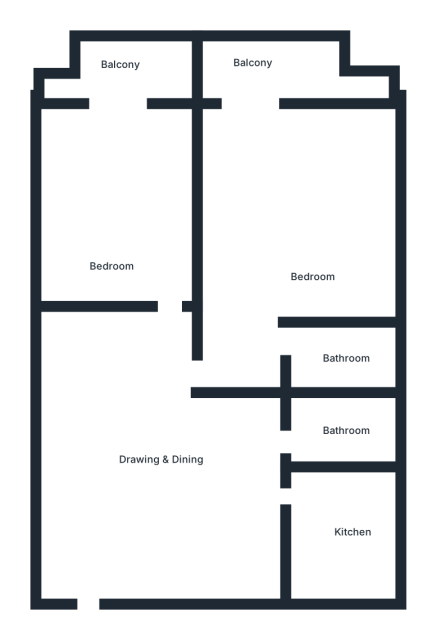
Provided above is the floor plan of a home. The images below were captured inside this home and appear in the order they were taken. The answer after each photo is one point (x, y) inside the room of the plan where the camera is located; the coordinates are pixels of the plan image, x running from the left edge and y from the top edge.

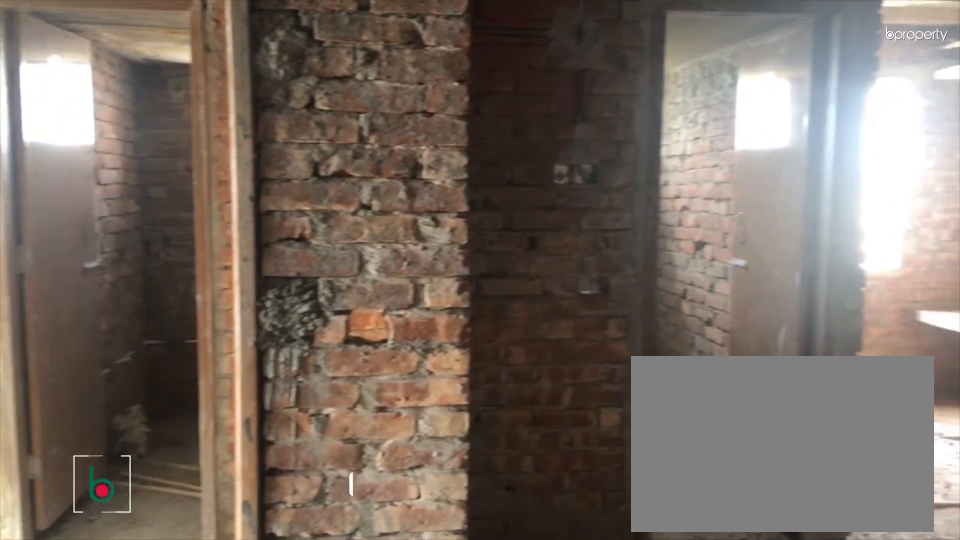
(154, 443)
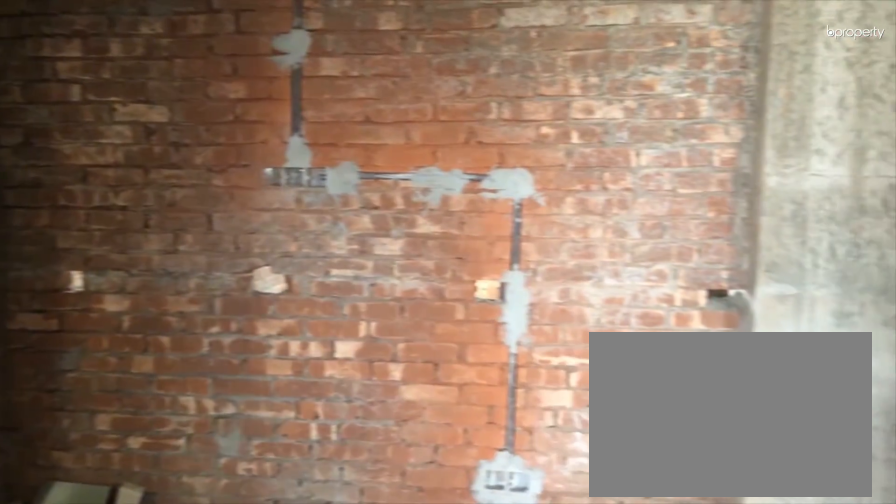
(155, 442)
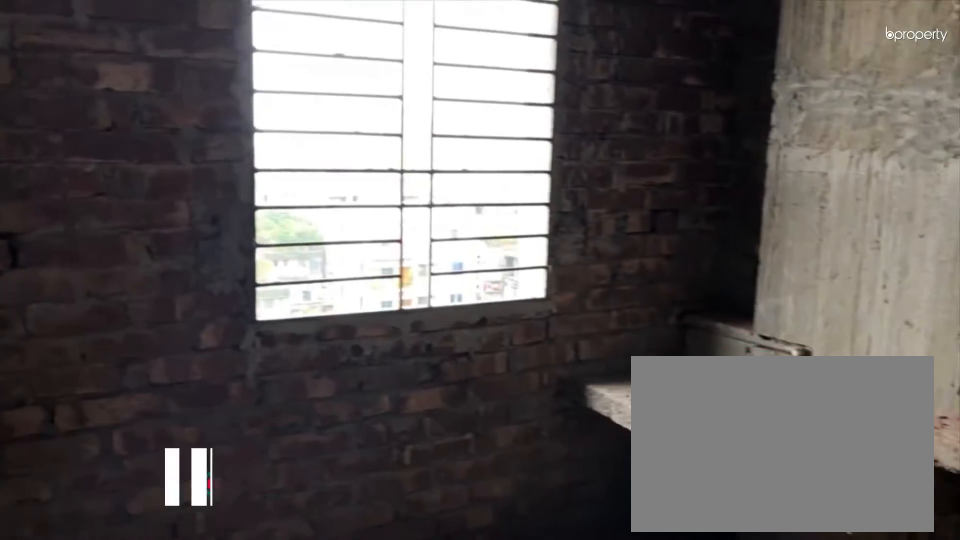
(342, 525)
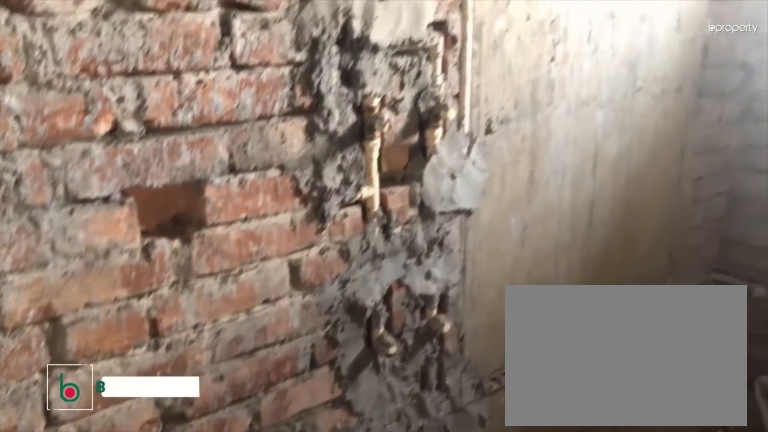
(339, 434)
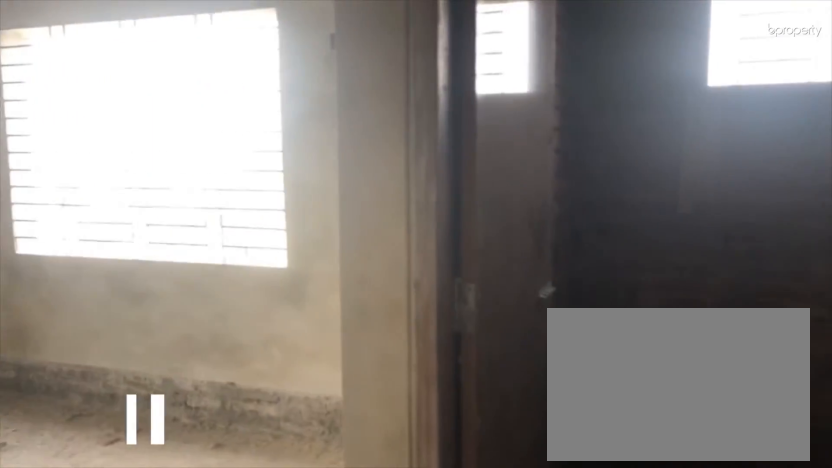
(248, 356)
